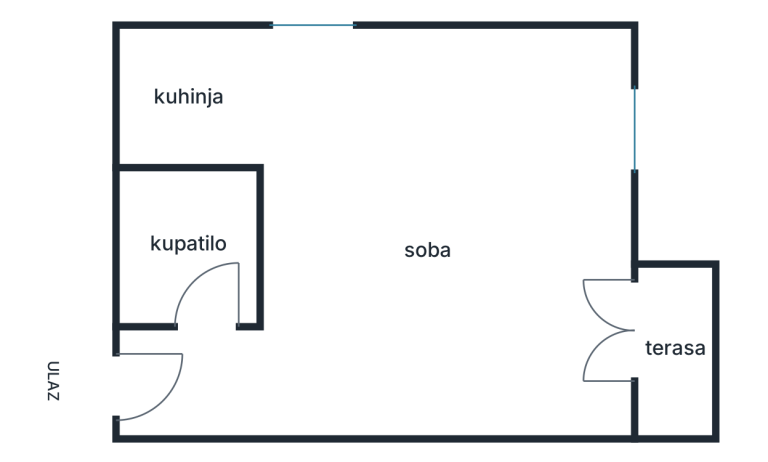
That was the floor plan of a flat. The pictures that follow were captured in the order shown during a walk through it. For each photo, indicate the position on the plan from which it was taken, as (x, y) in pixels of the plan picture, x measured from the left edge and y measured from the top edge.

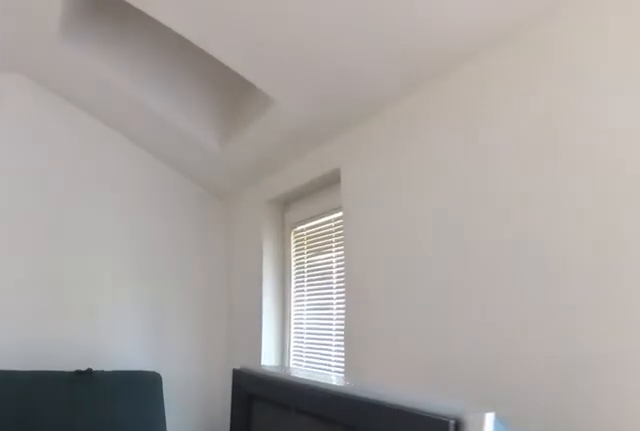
(533, 267)
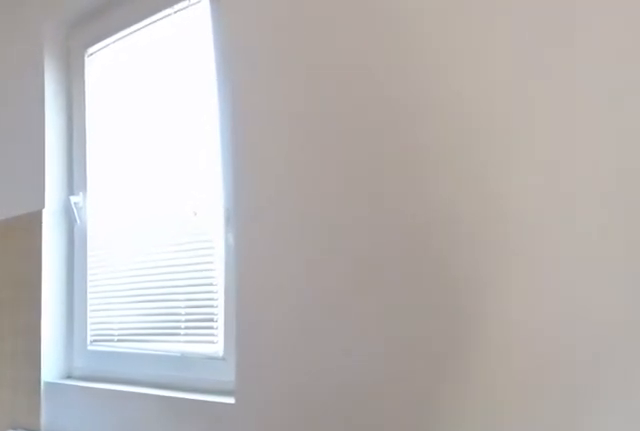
(343, 113)
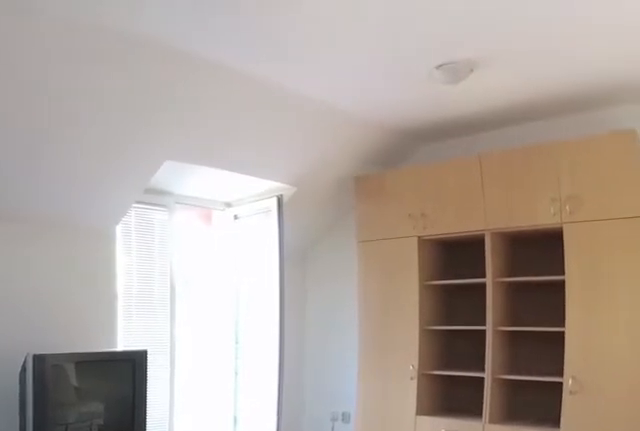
(303, 93)
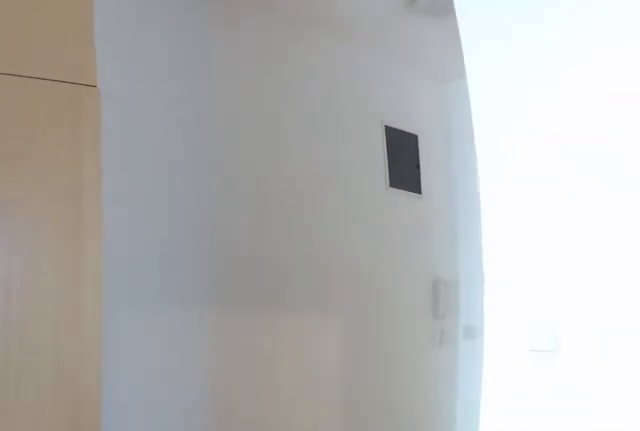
(359, 298)
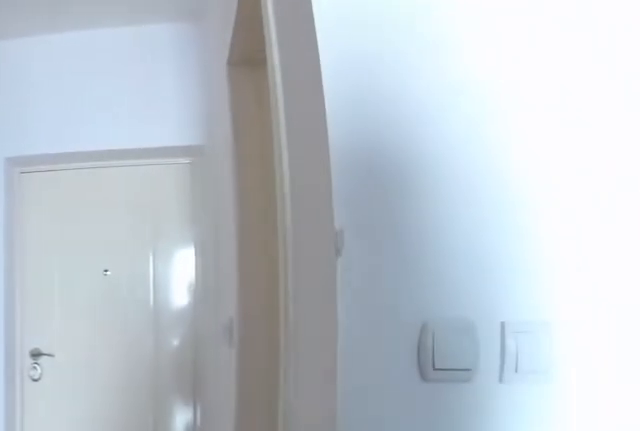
(312, 366)
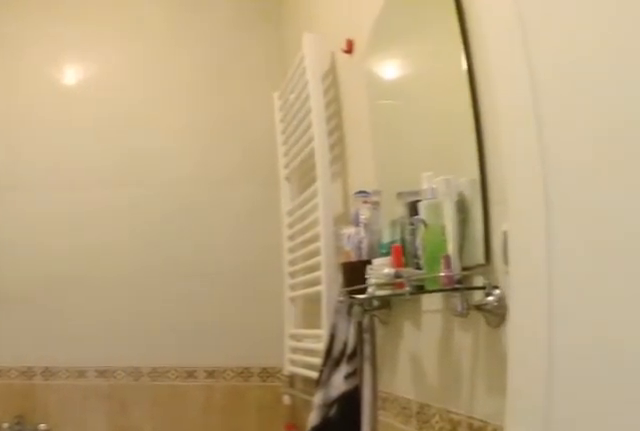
(240, 353)
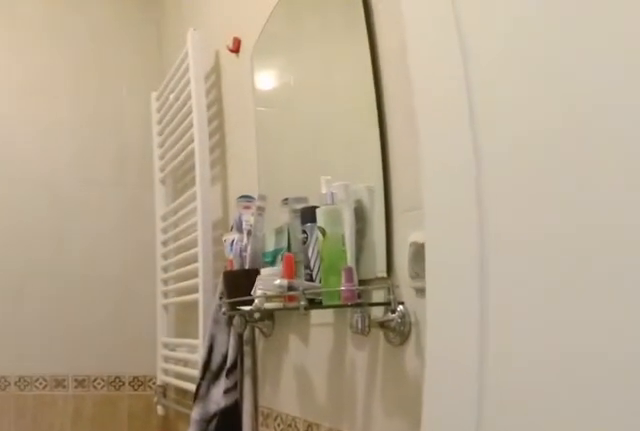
(238, 347)
